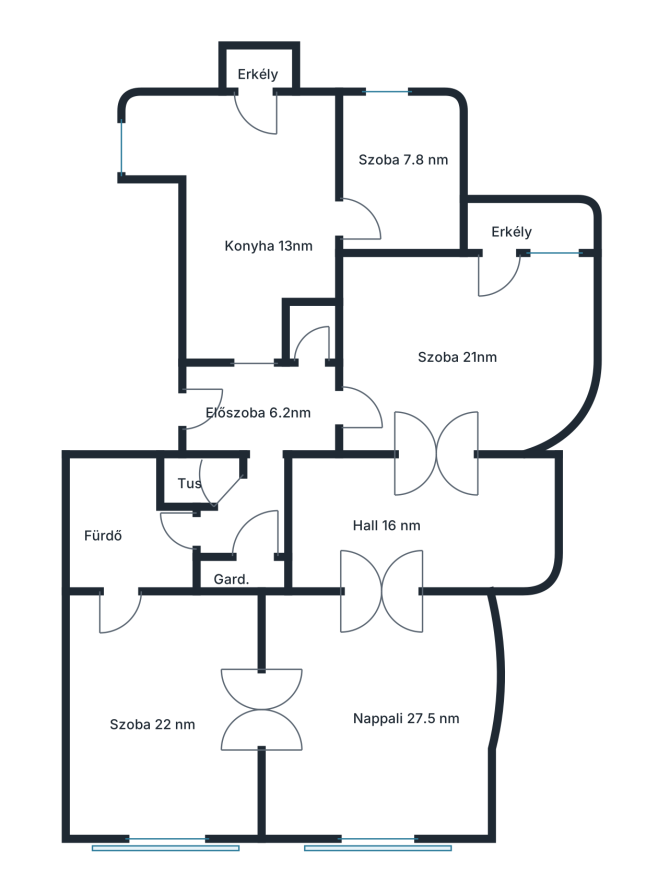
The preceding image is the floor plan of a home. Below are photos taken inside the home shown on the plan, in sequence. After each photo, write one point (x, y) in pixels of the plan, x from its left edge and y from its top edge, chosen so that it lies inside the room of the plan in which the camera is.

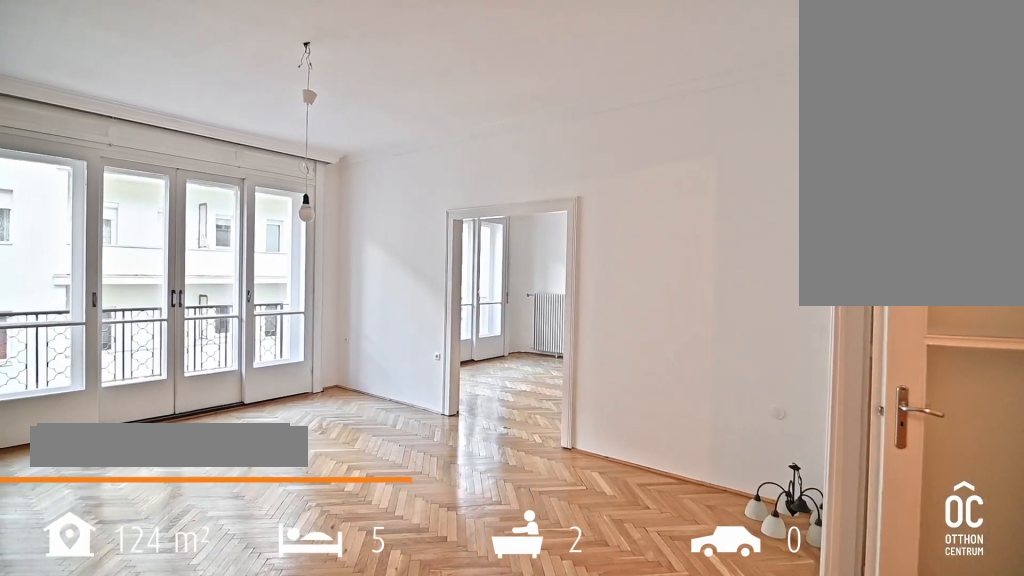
(377, 712)
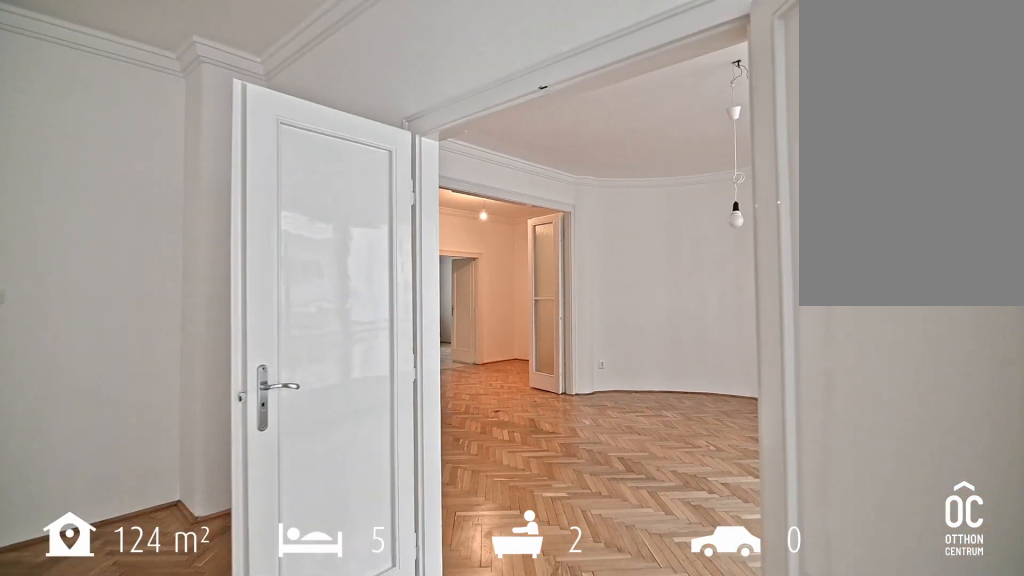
(162, 712)
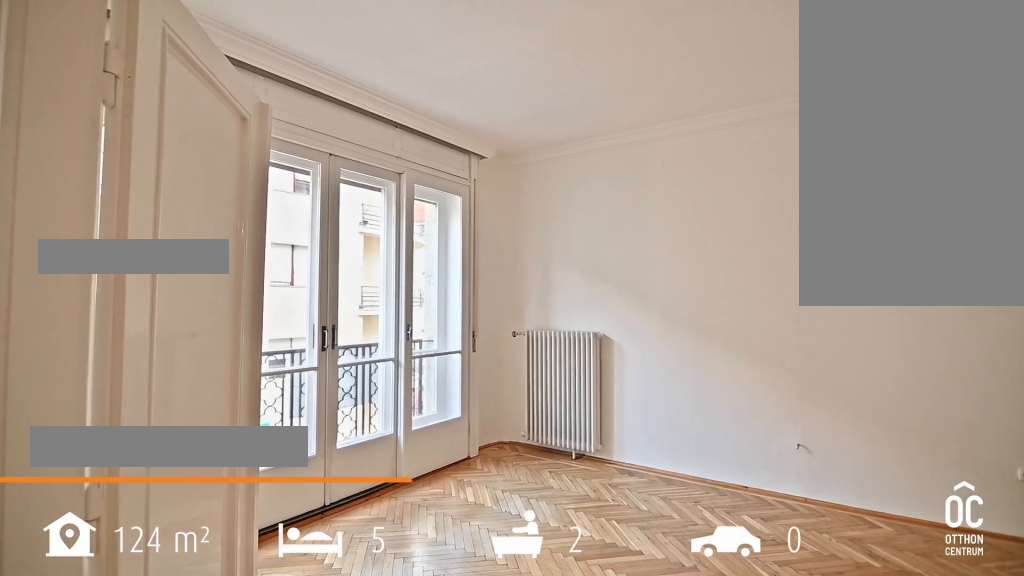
(162, 712)
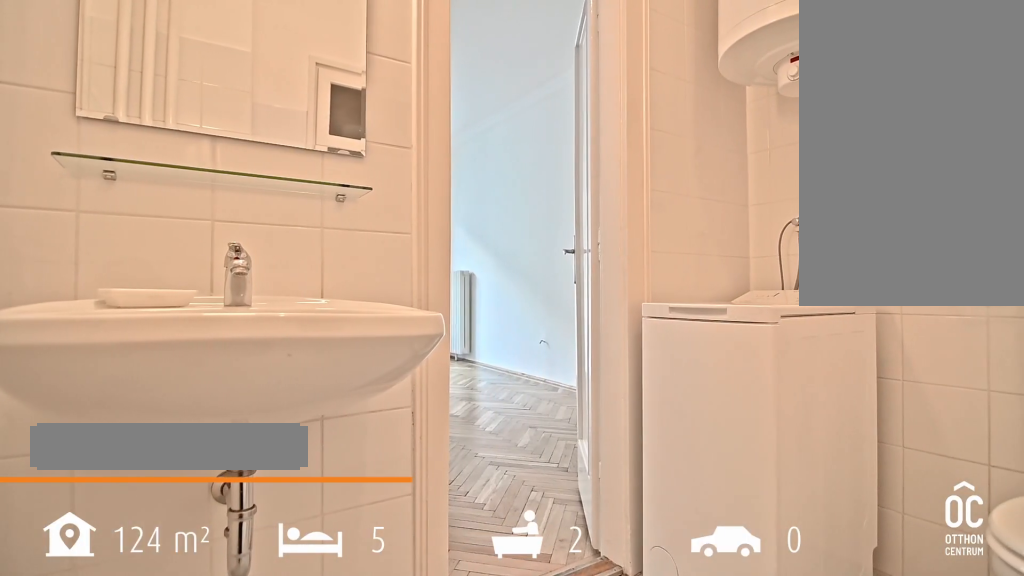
(124, 531)
